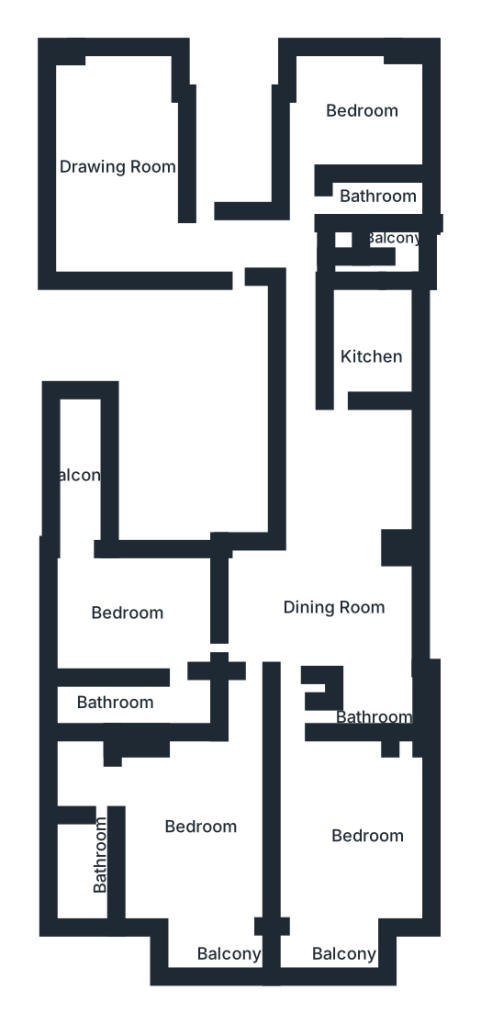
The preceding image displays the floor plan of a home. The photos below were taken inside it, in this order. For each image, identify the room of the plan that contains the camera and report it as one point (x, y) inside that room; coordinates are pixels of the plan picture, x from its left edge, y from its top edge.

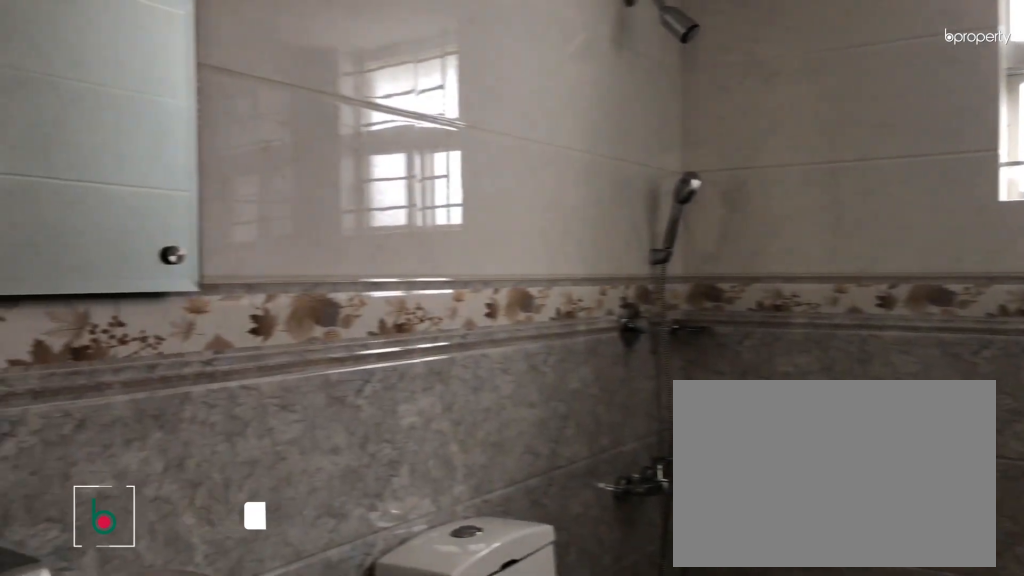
(359, 711)
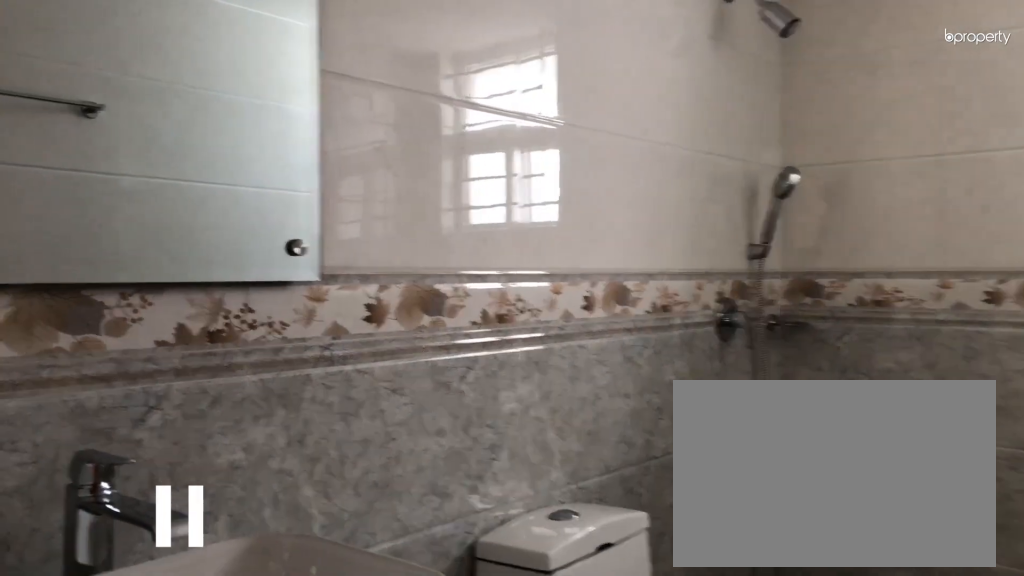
(359, 711)
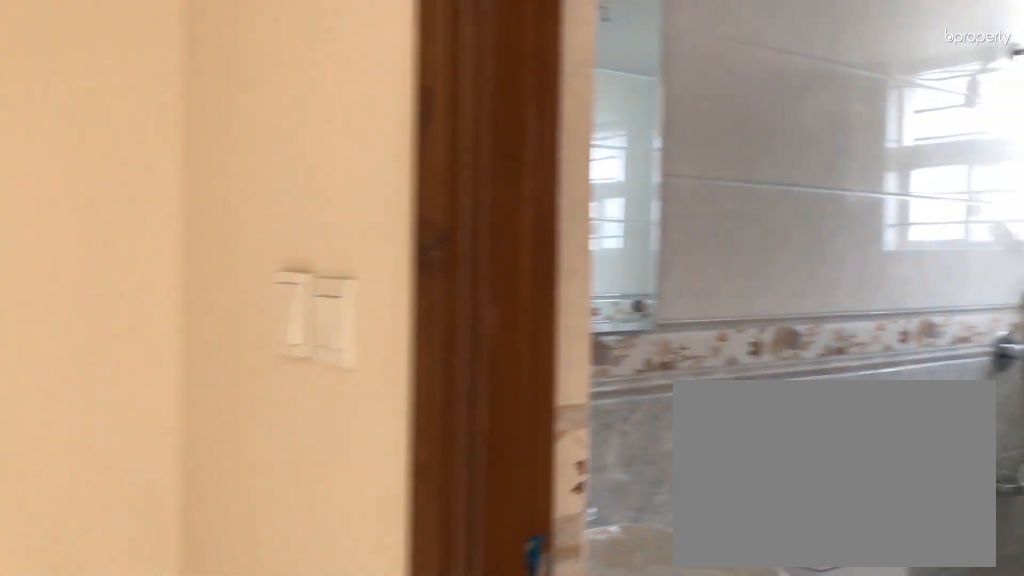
(125, 694)
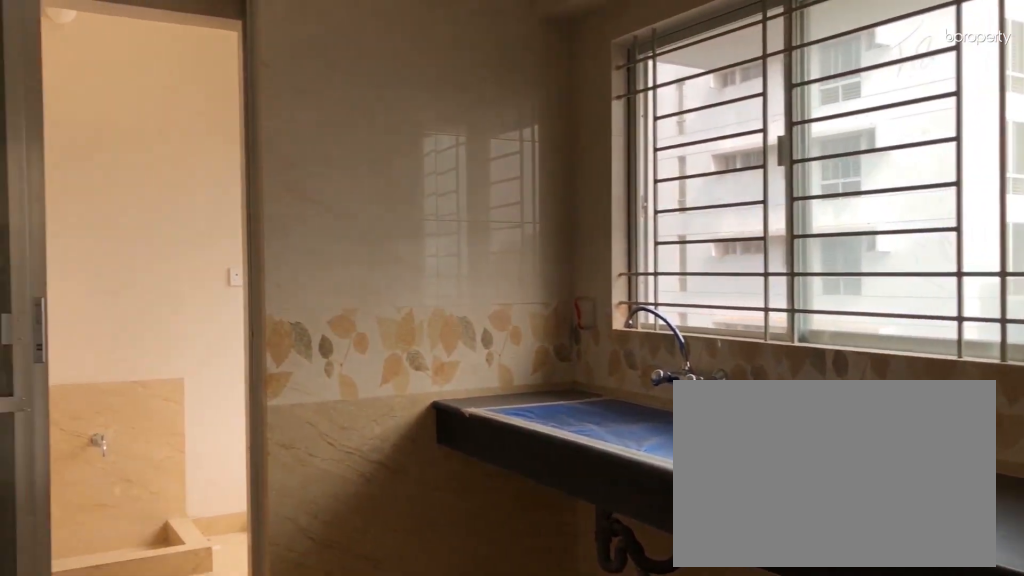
(365, 339)
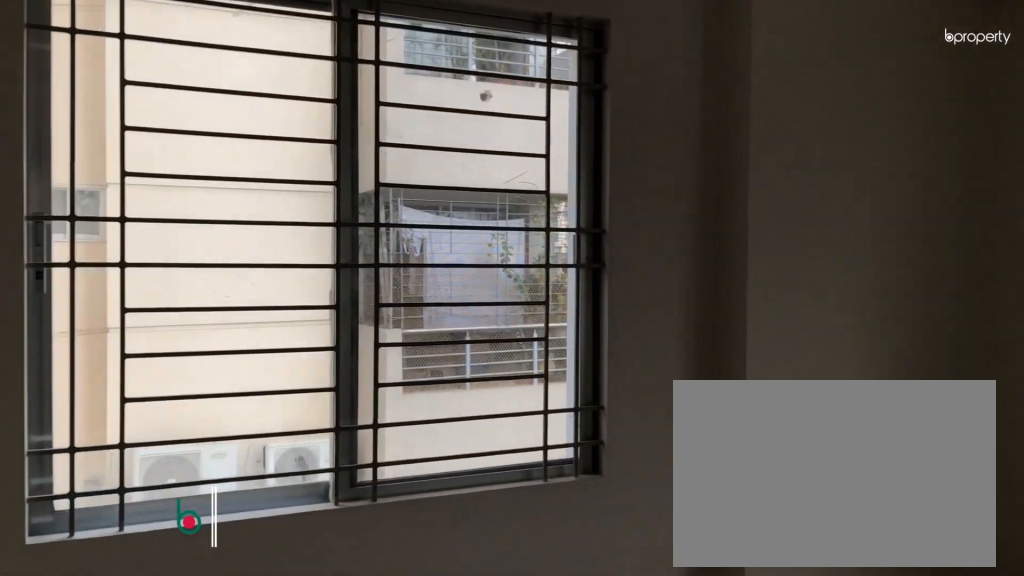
(346, 103)
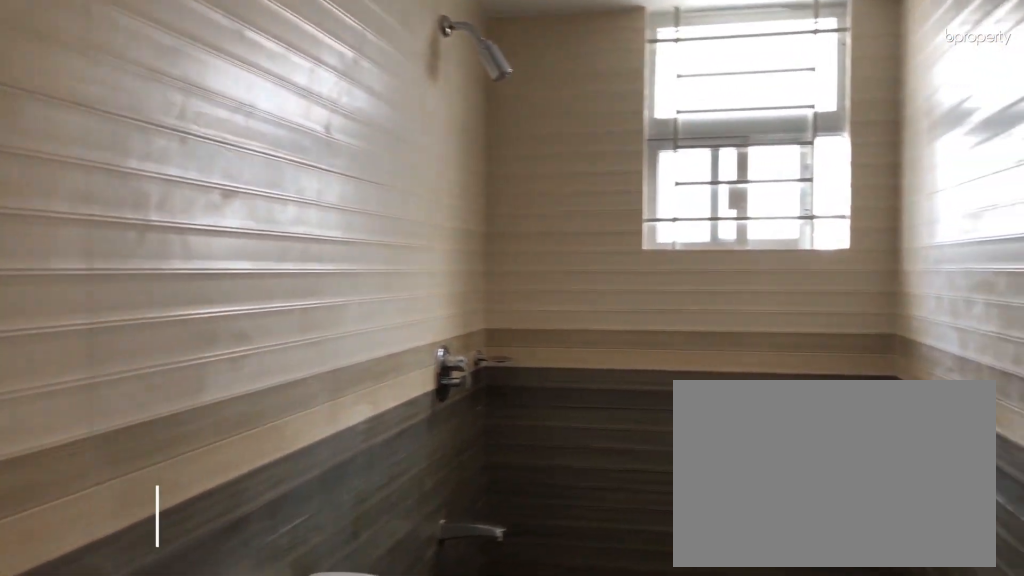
(376, 195)
